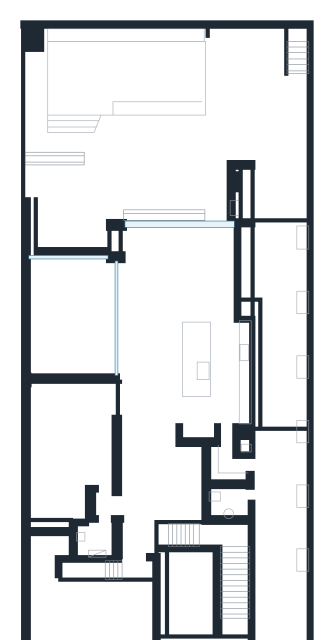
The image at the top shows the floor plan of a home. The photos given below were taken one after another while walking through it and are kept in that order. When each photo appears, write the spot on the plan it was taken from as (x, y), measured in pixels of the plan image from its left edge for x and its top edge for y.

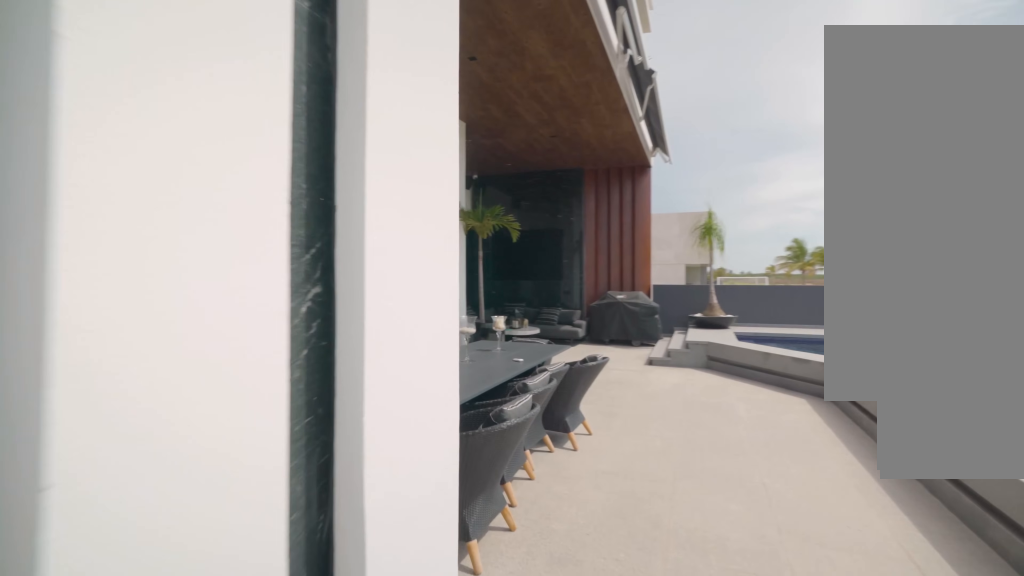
(261, 151)
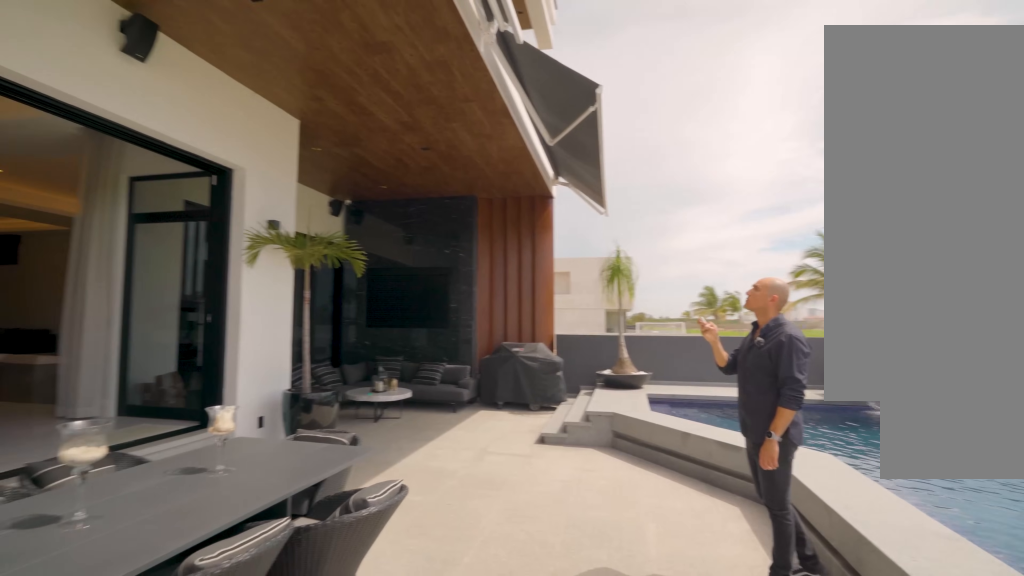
(218, 165)
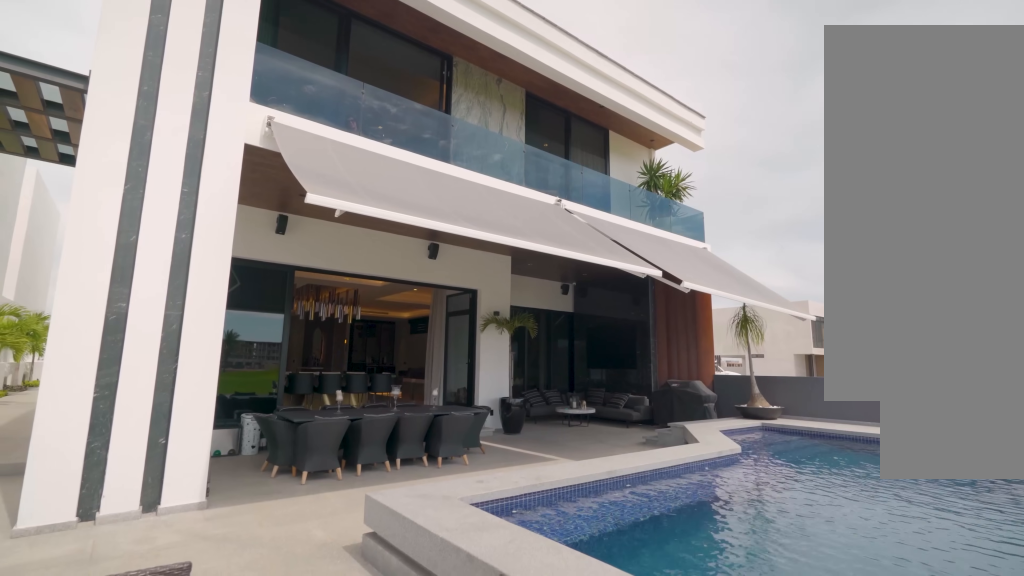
(232, 108)
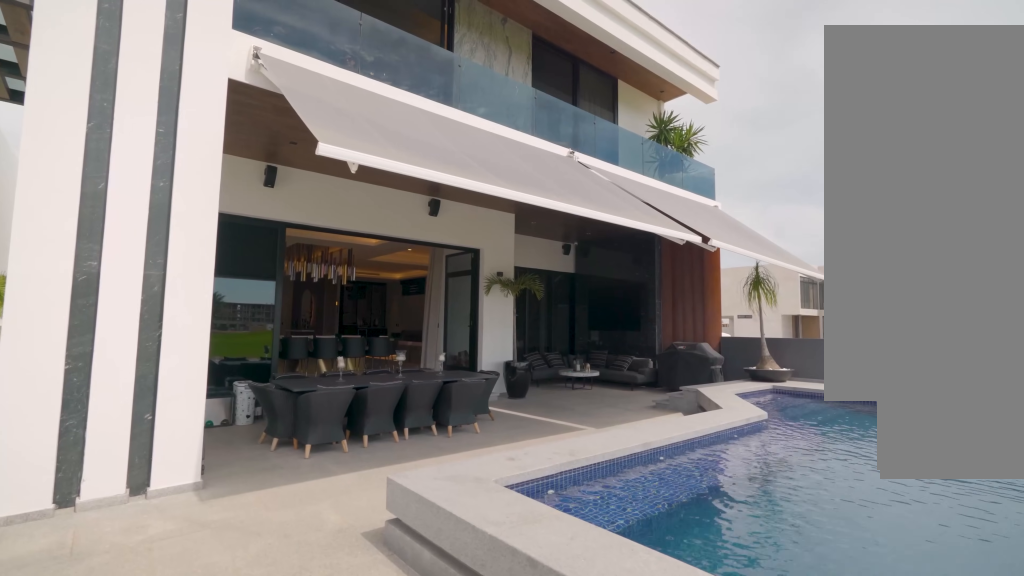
(232, 108)
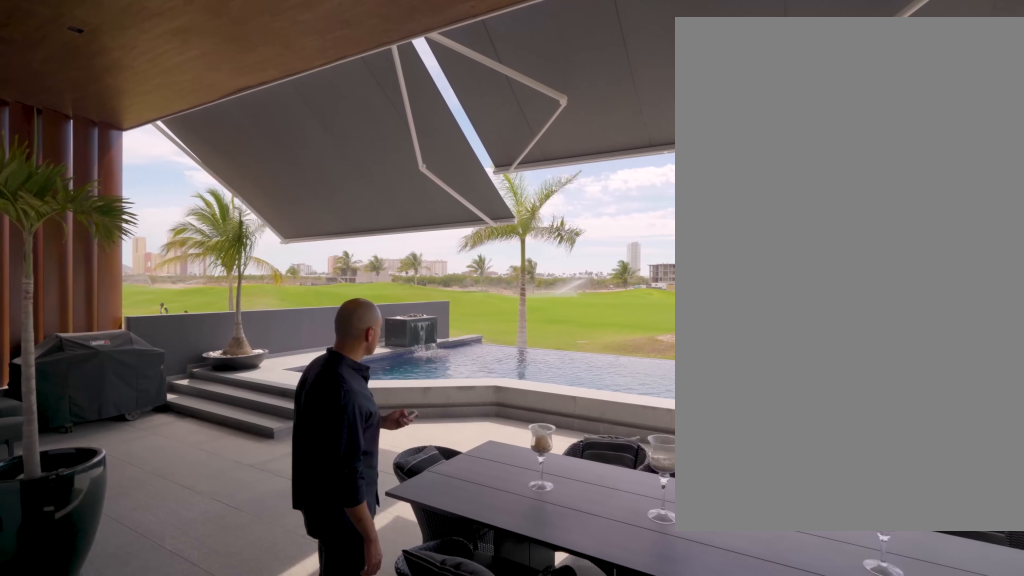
(166, 222)
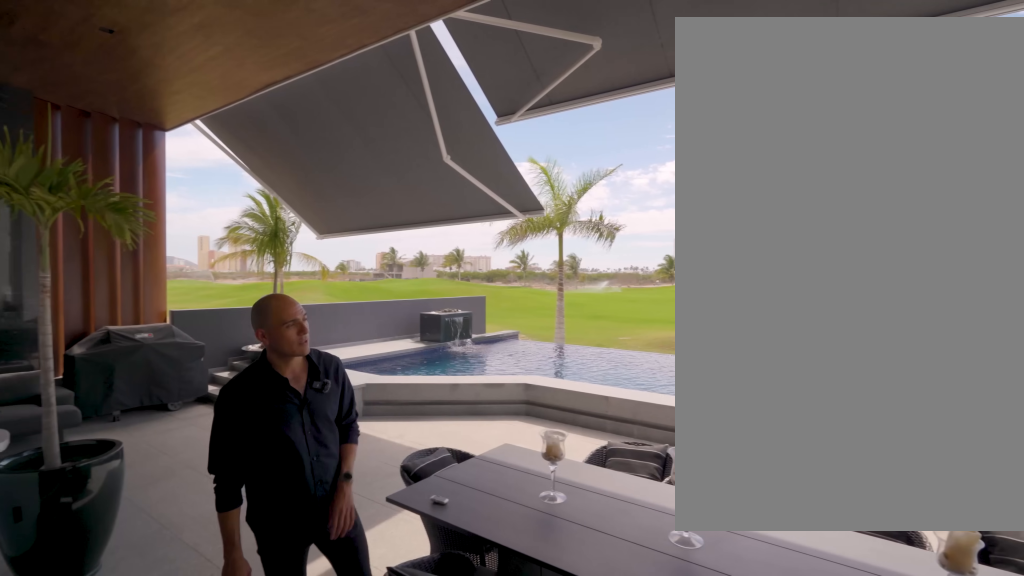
(167, 223)
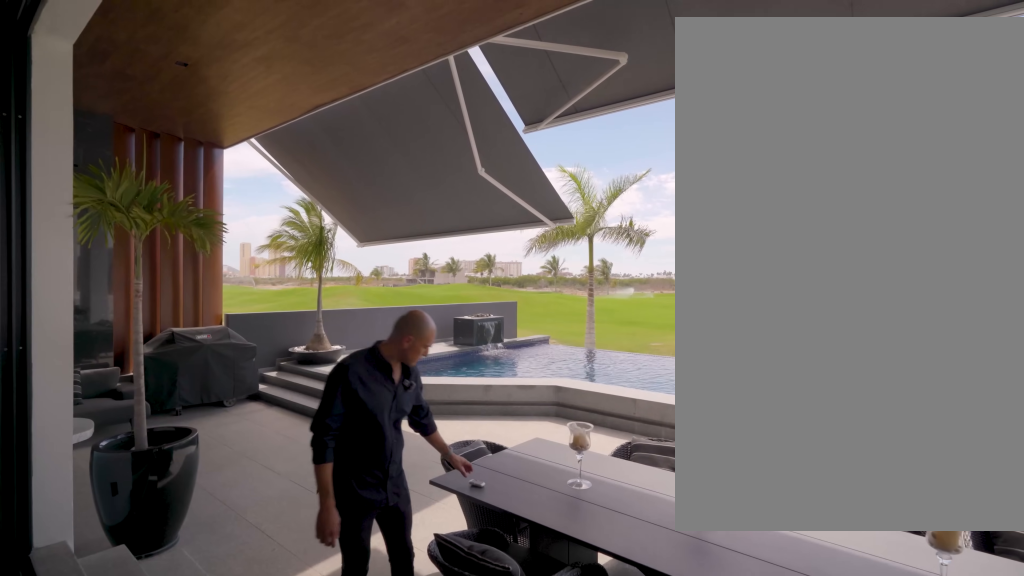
(167, 223)
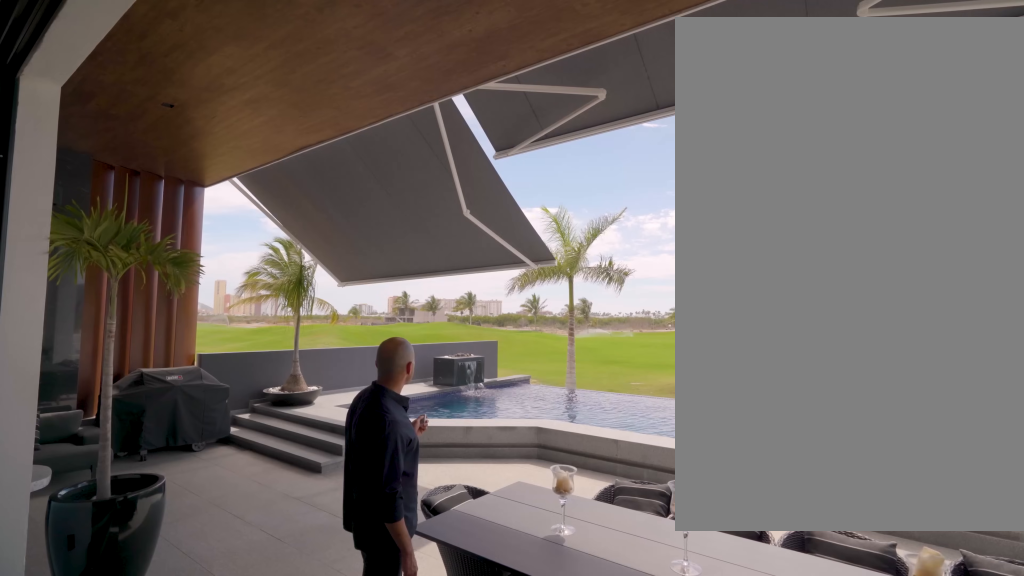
(166, 223)
